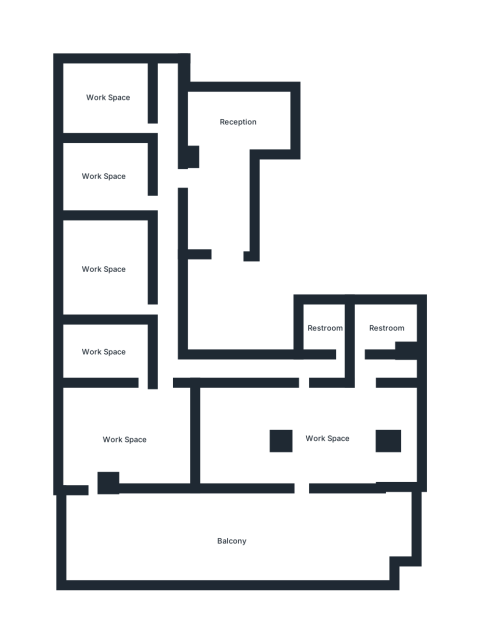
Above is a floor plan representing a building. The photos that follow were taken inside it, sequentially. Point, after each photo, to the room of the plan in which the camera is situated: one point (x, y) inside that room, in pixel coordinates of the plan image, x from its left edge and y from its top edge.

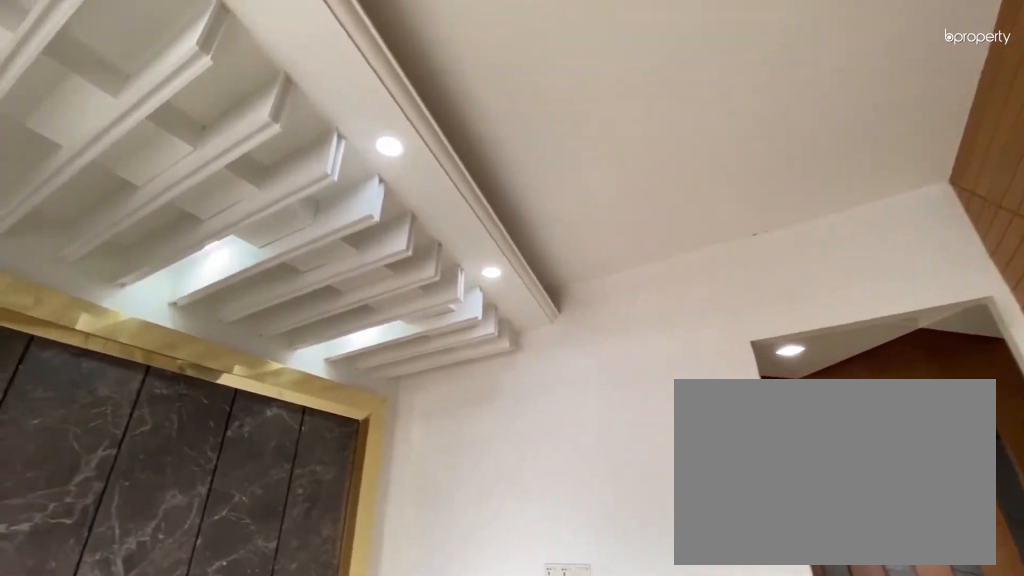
(106, 175)
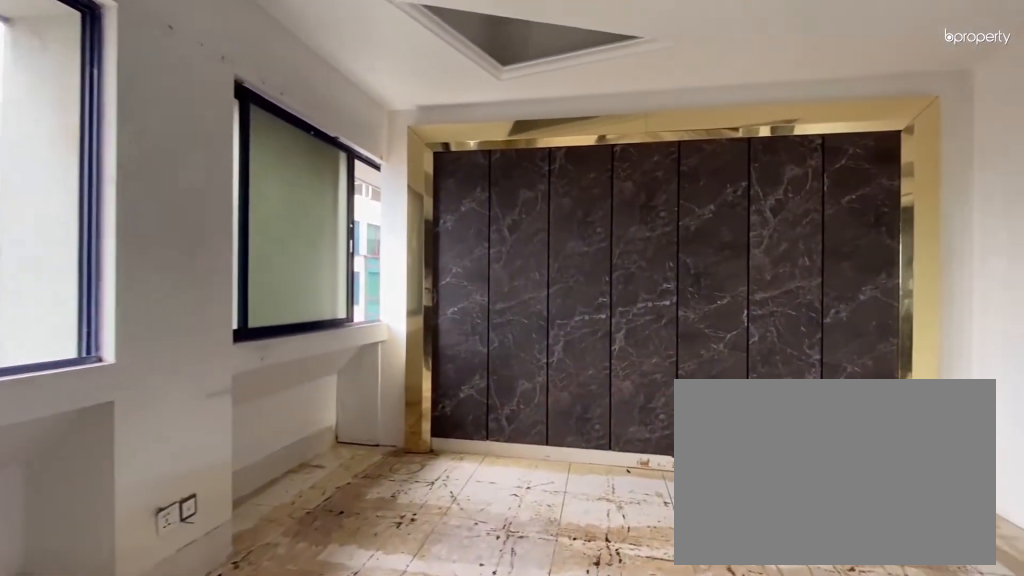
(104, 270)
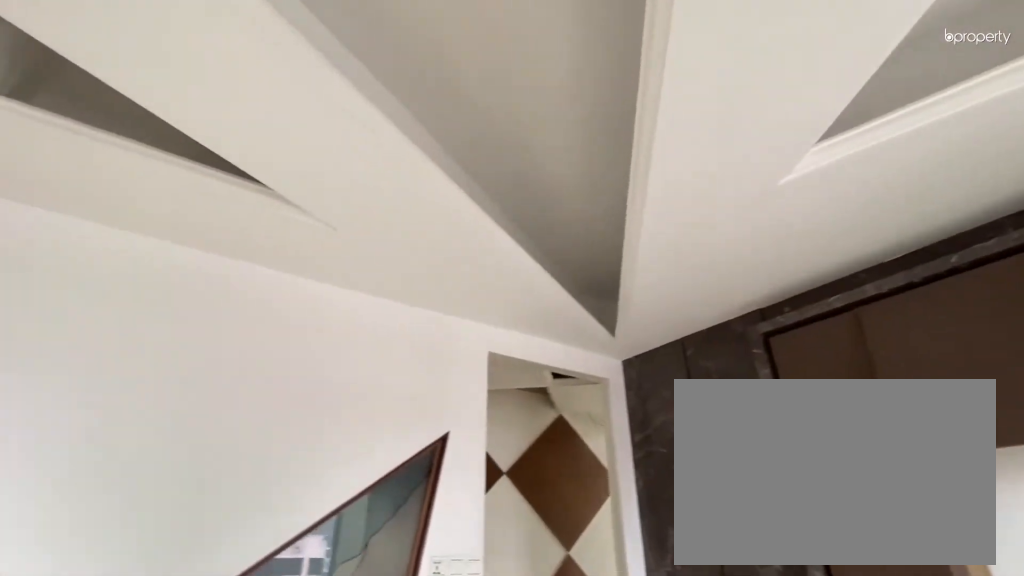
(104, 270)
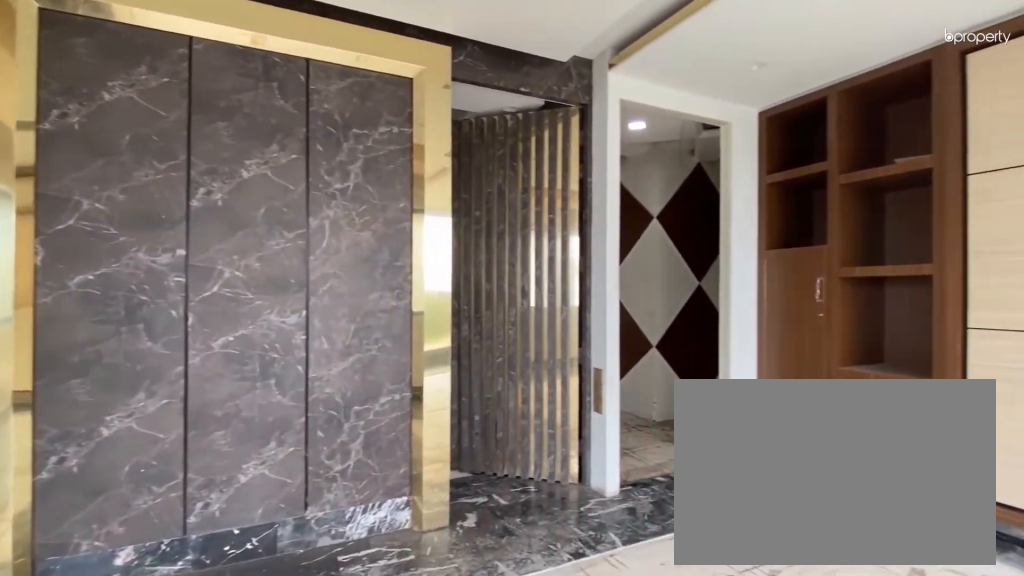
(125, 440)
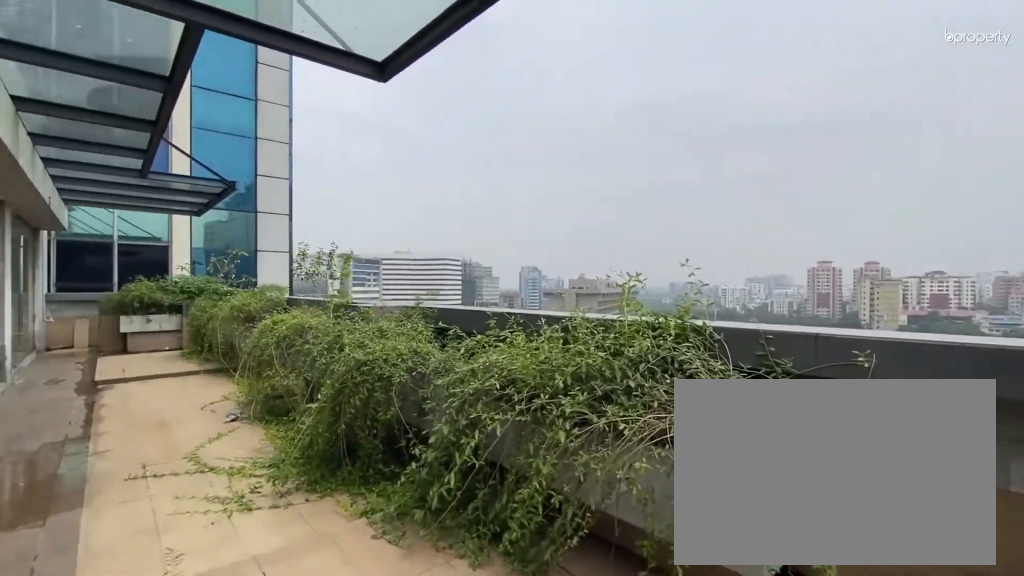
(134, 546)
